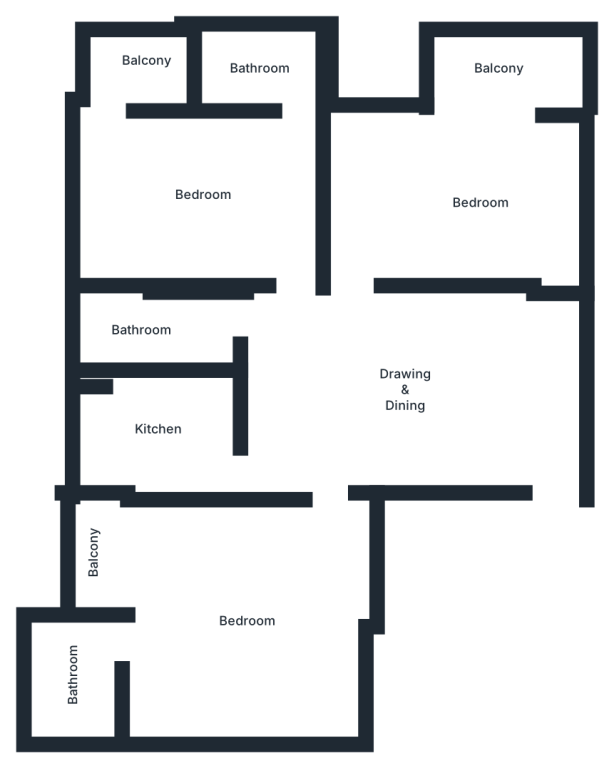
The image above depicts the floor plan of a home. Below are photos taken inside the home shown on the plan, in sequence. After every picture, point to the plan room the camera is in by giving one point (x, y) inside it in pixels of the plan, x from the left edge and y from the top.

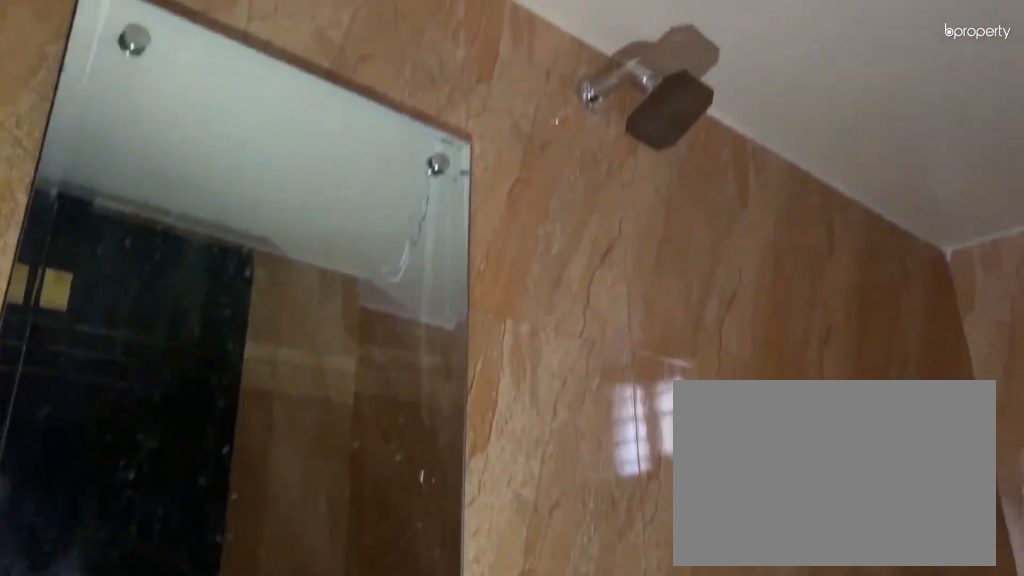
(157, 329)
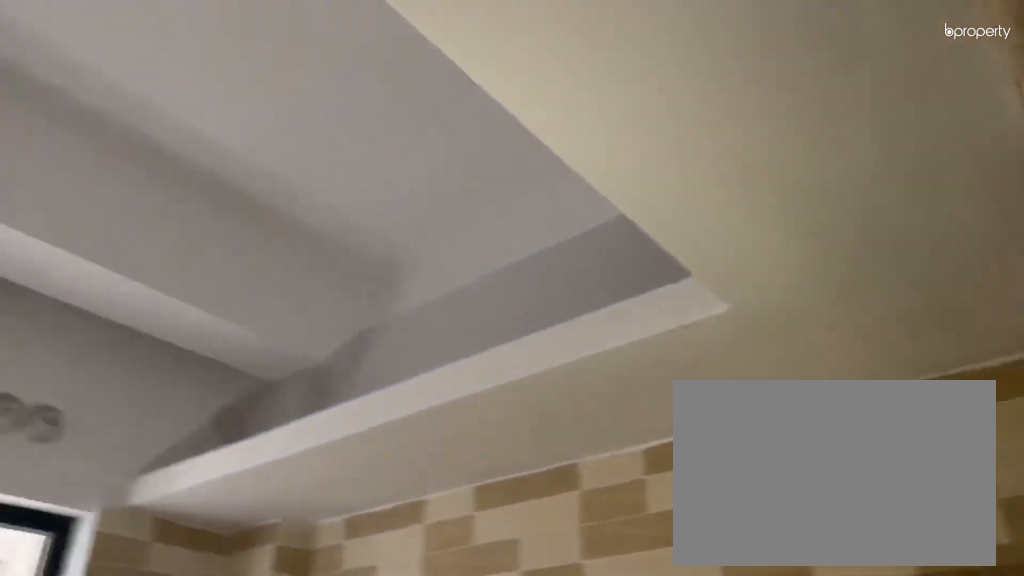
(157, 422)
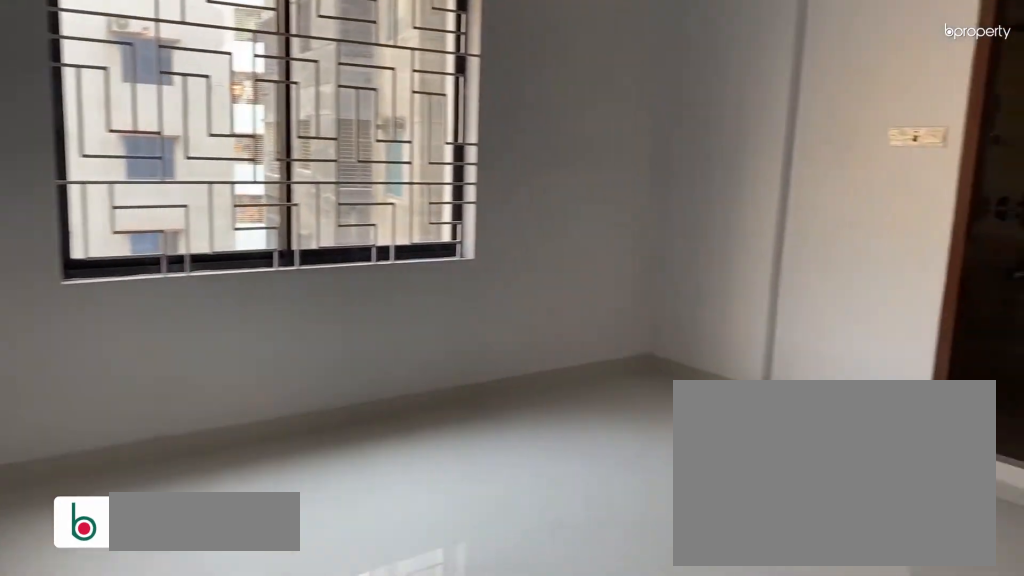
(249, 623)
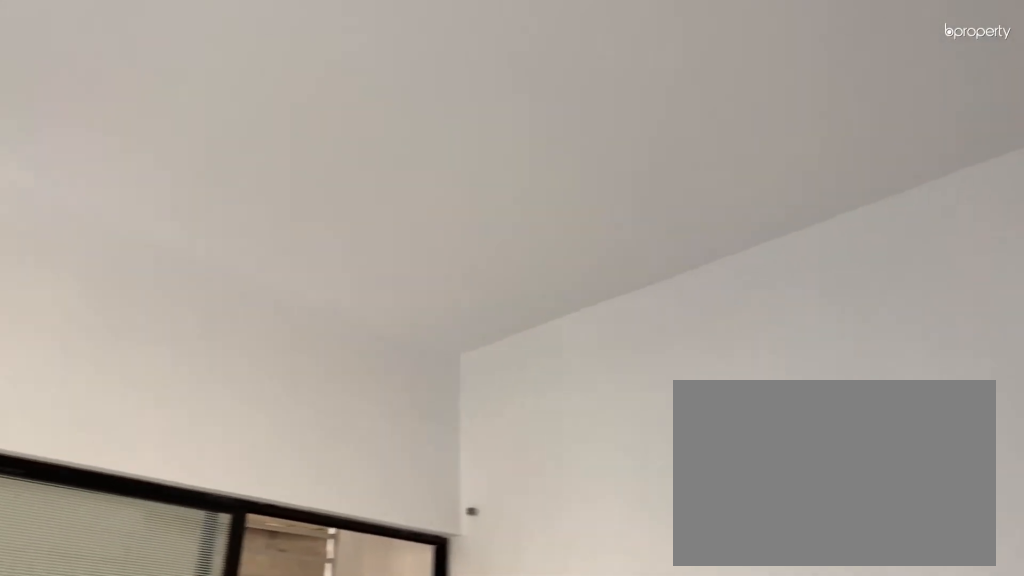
(249, 623)
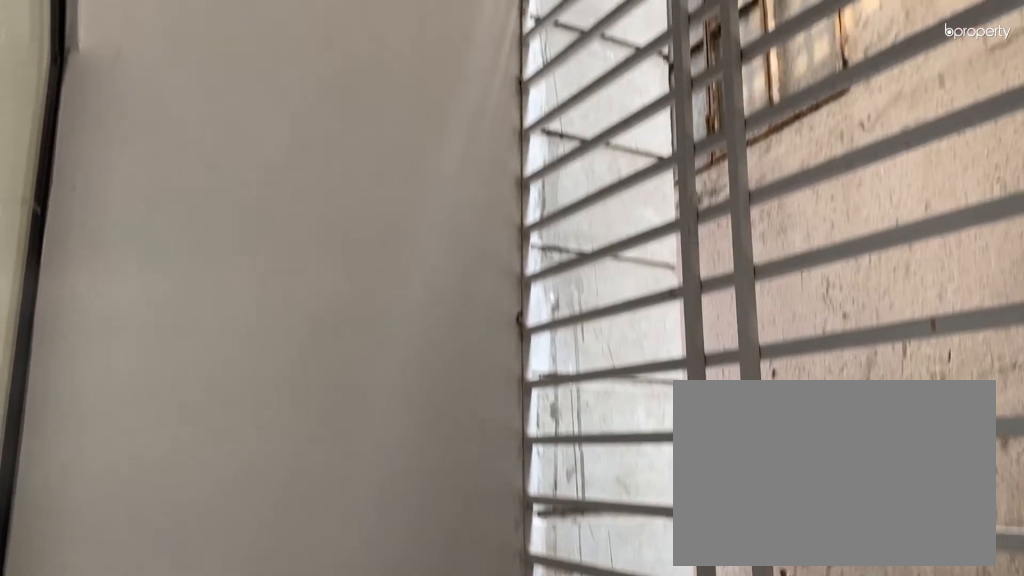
(95, 549)
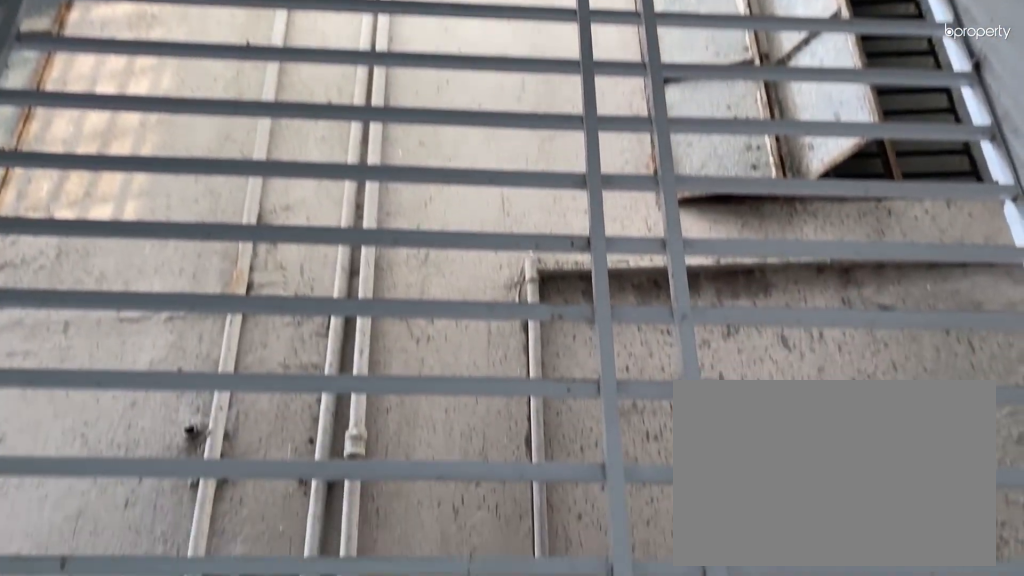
(95, 549)
